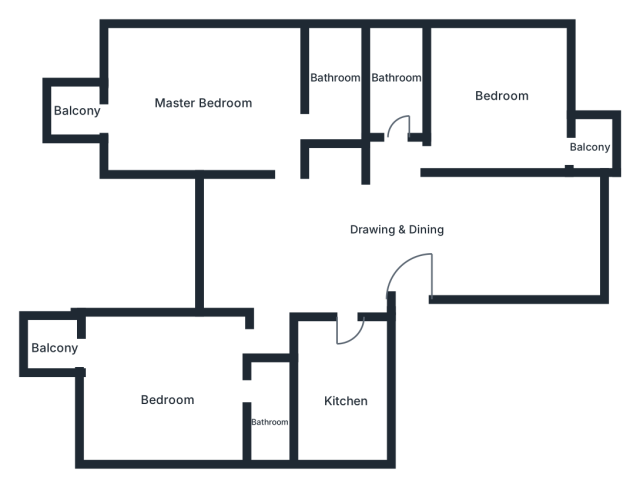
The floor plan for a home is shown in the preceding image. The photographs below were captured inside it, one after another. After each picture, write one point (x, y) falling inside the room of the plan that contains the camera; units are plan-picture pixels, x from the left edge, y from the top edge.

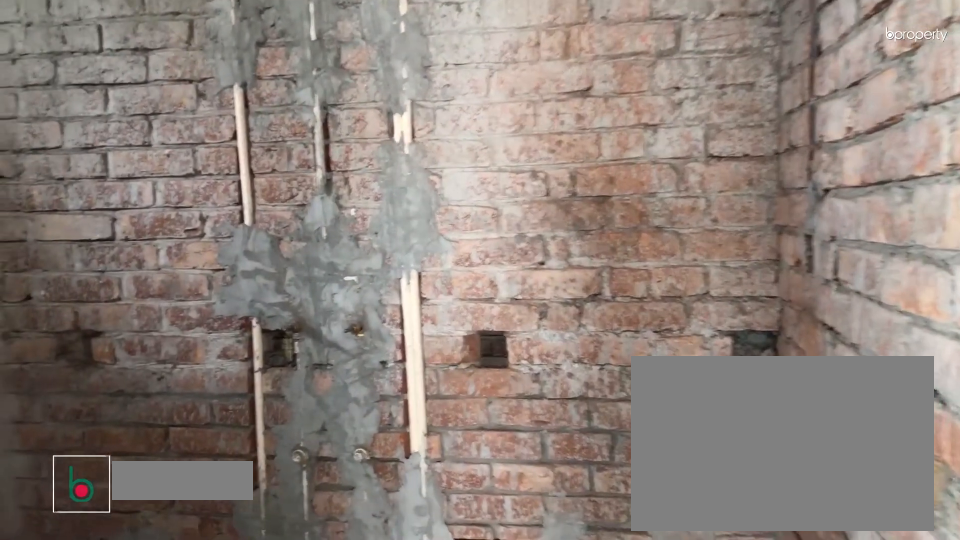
(336, 67)
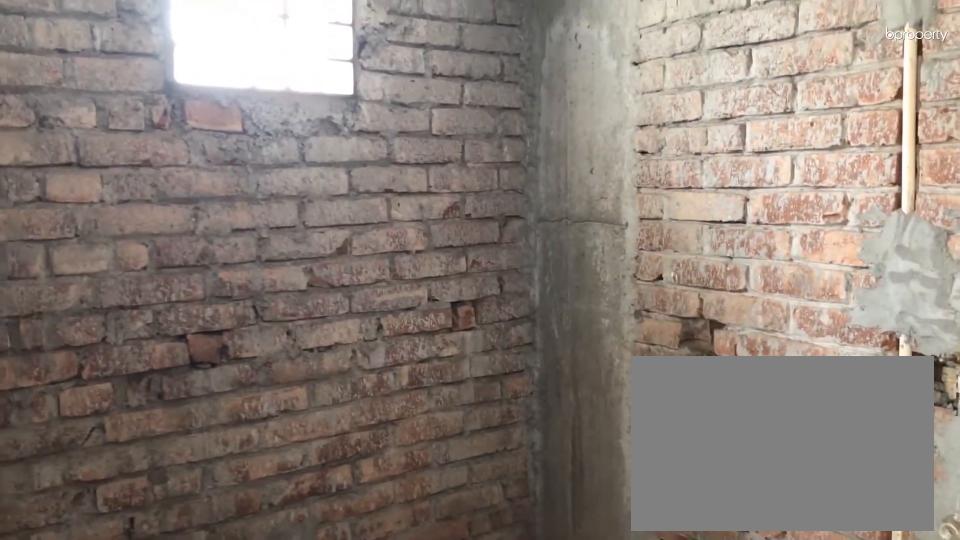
(336, 67)
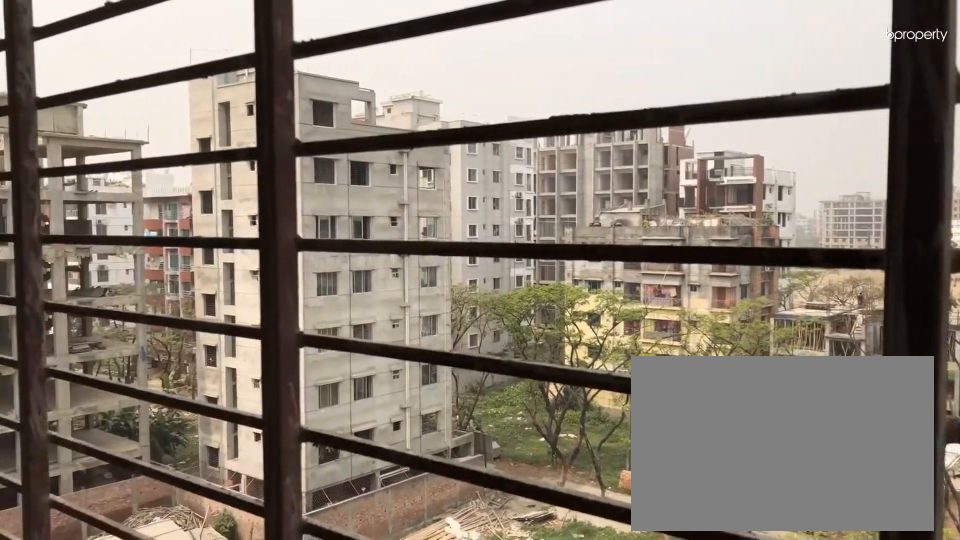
(80, 113)
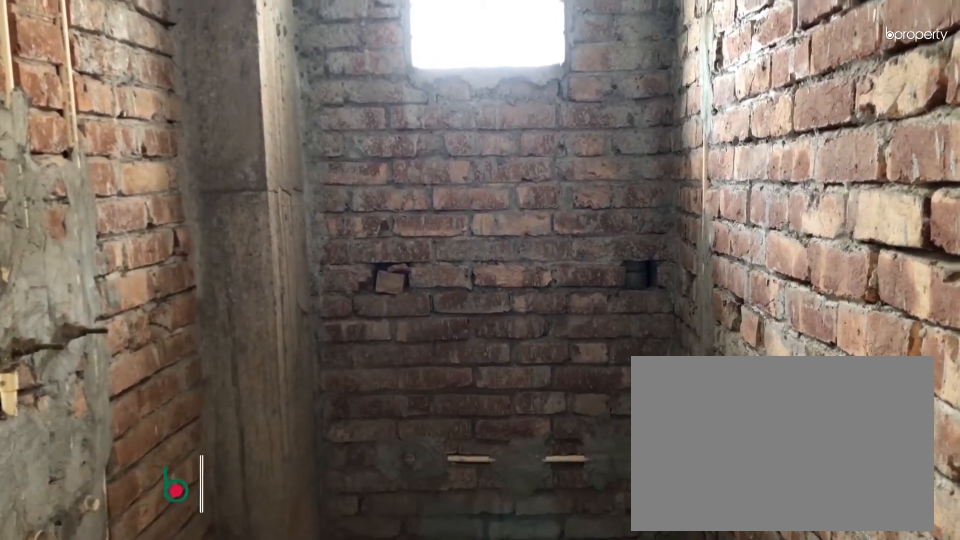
(392, 77)
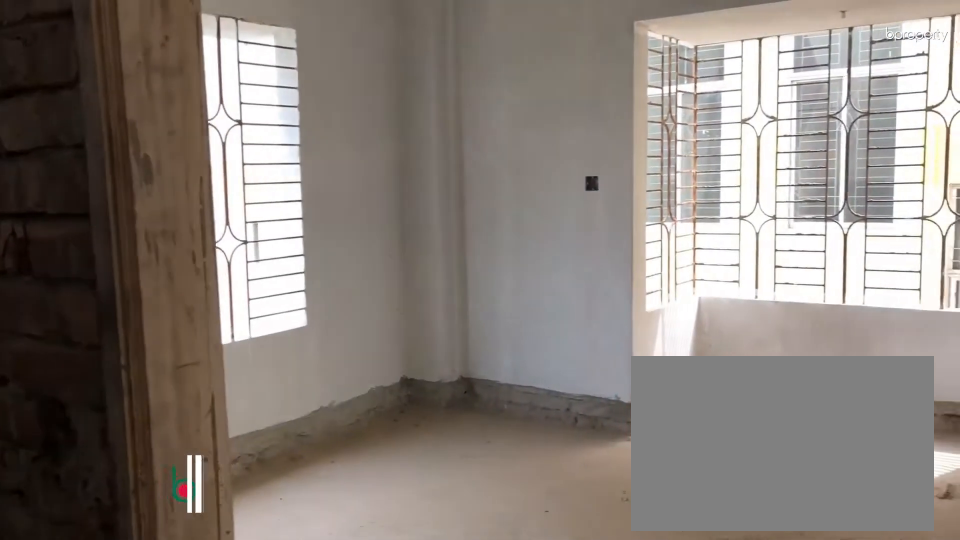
(449, 154)
